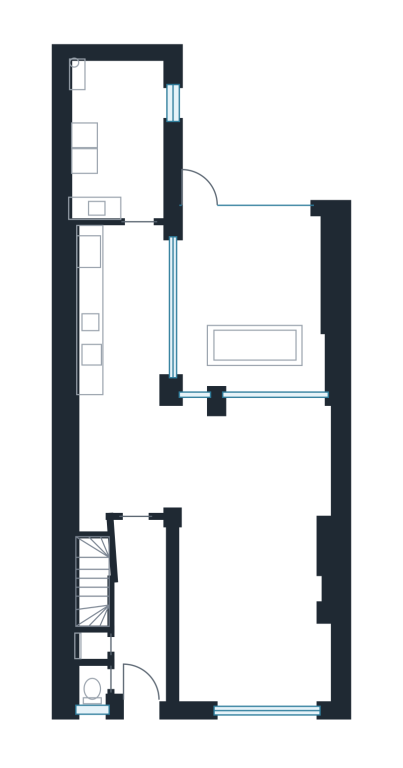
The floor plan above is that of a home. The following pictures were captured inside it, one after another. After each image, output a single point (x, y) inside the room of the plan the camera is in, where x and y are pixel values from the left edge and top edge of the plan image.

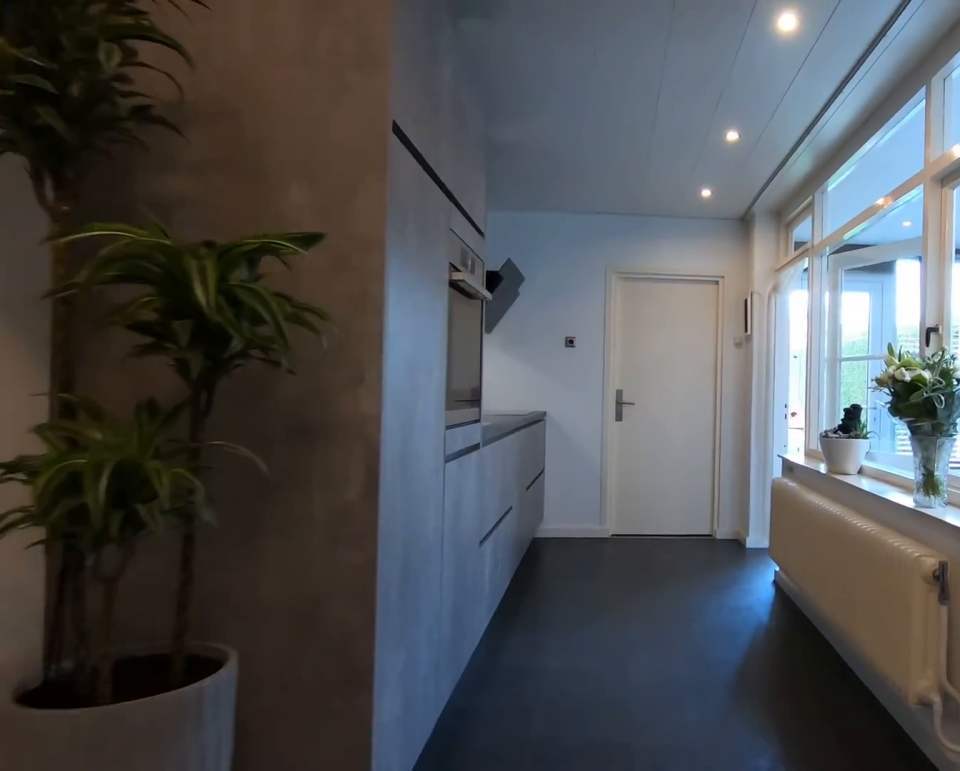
(204, 457)
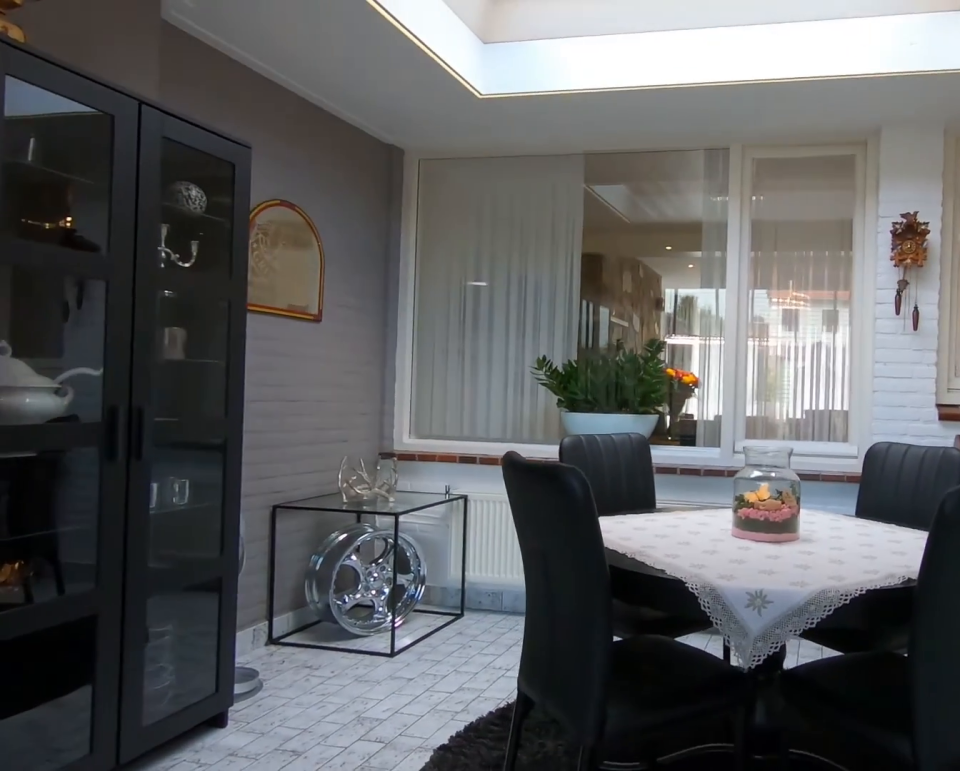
(251, 298)
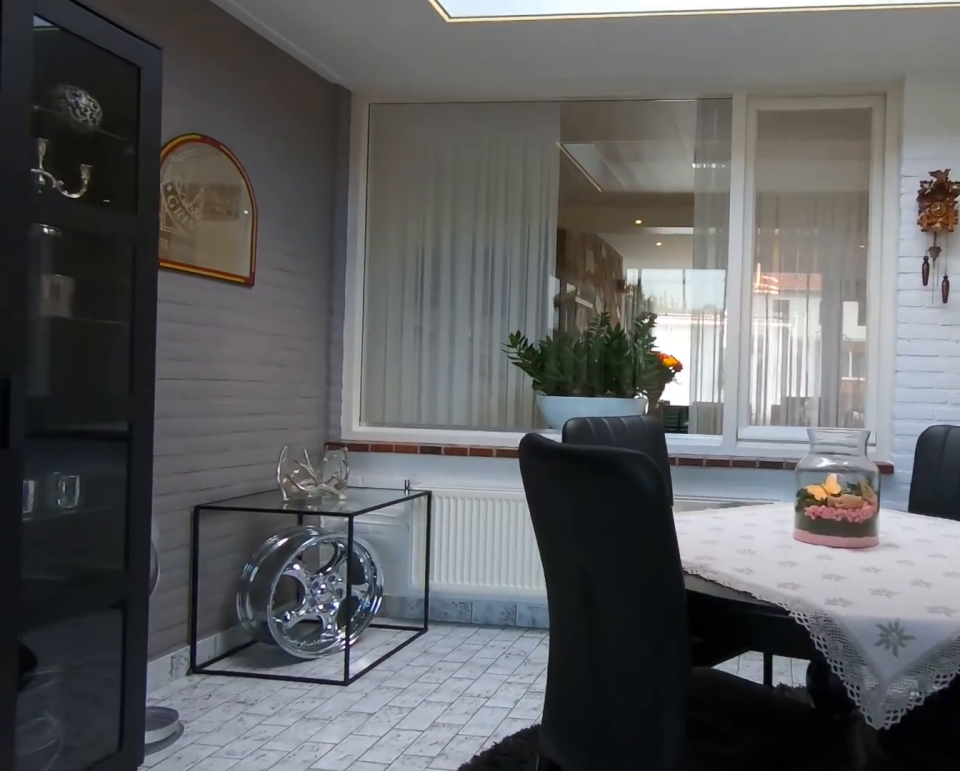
(251, 298)
